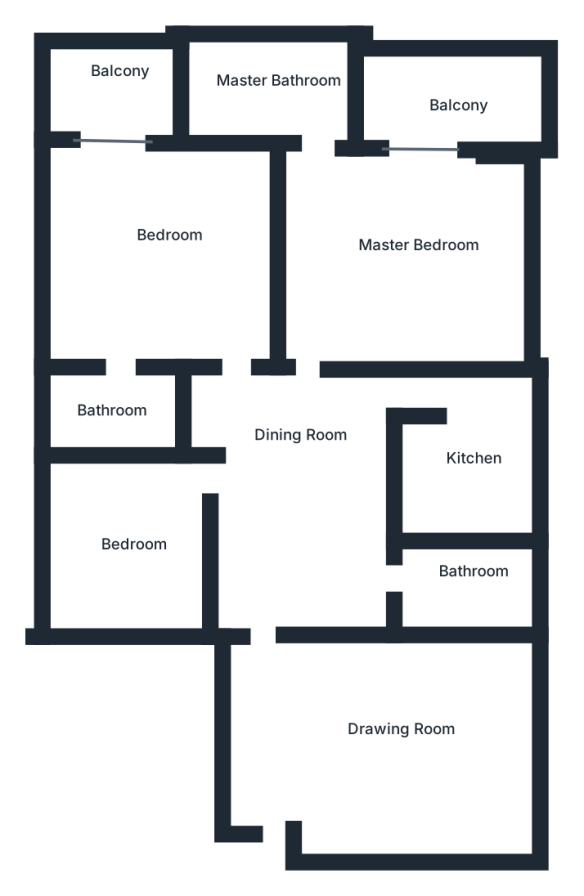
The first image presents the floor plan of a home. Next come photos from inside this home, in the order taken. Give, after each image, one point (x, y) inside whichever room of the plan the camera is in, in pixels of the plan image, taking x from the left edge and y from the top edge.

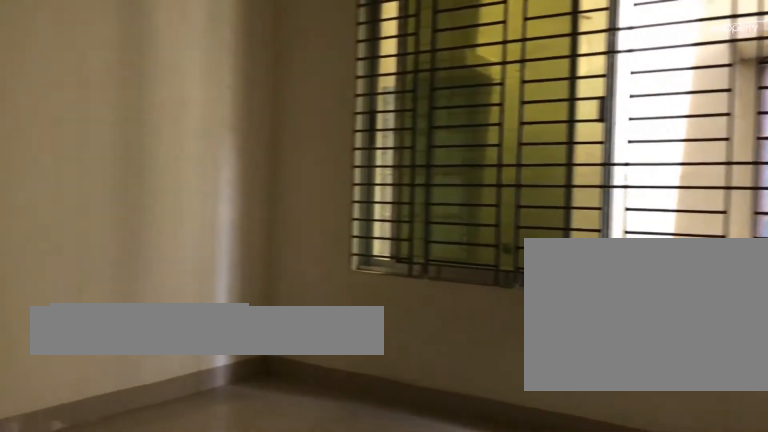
(120, 542)
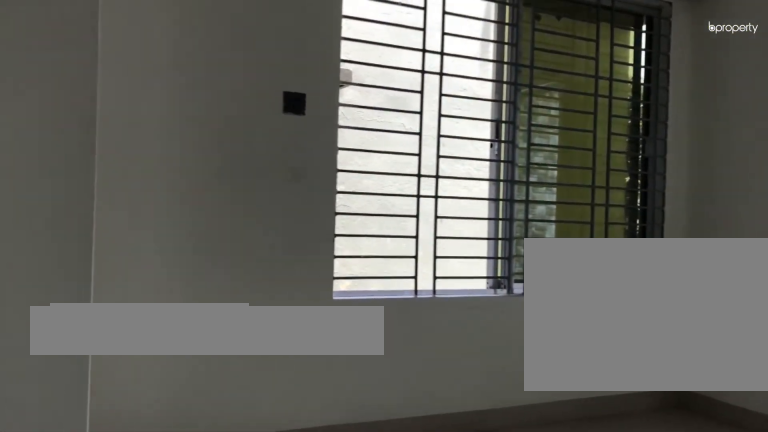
(132, 257)
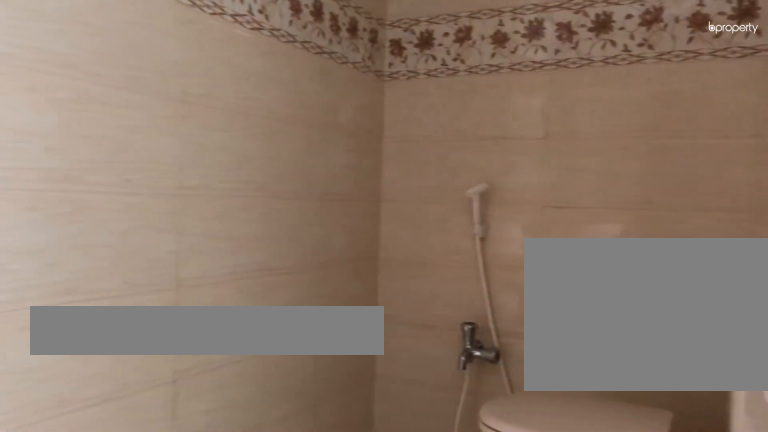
(107, 414)
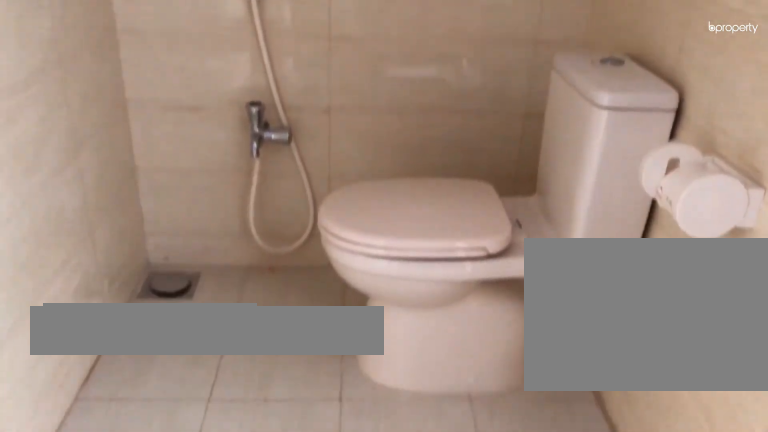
(107, 414)
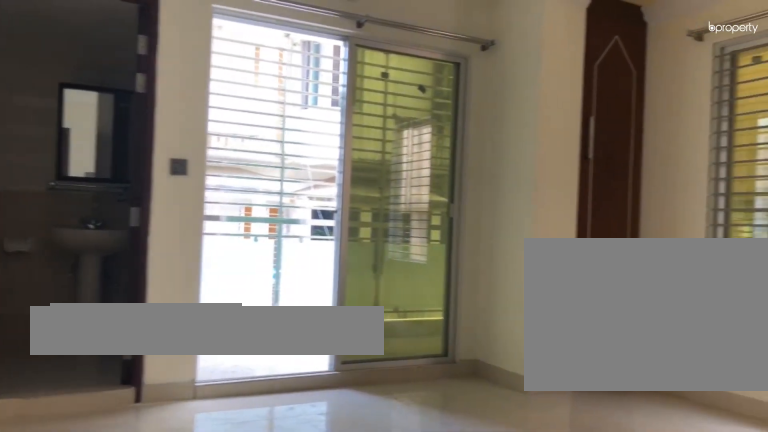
(382, 246)
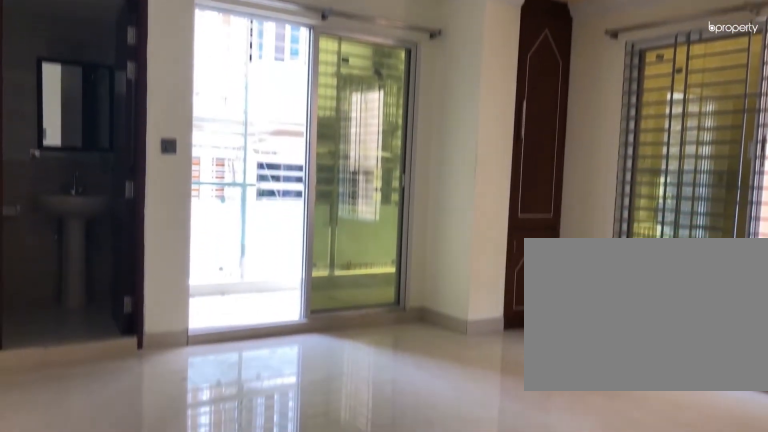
(382, 246)
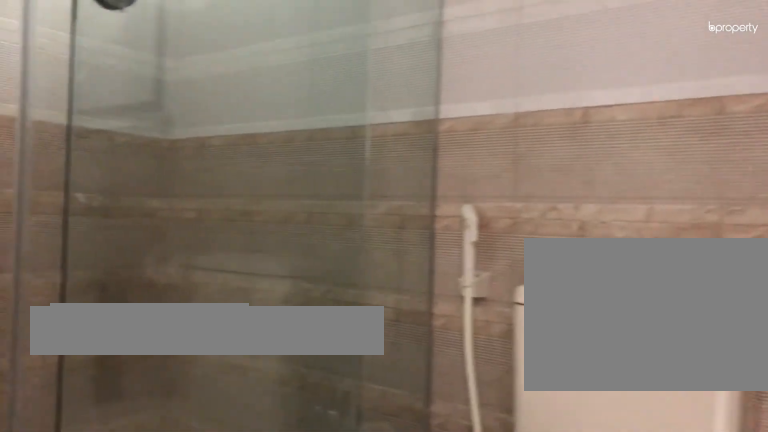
(284, 93)
